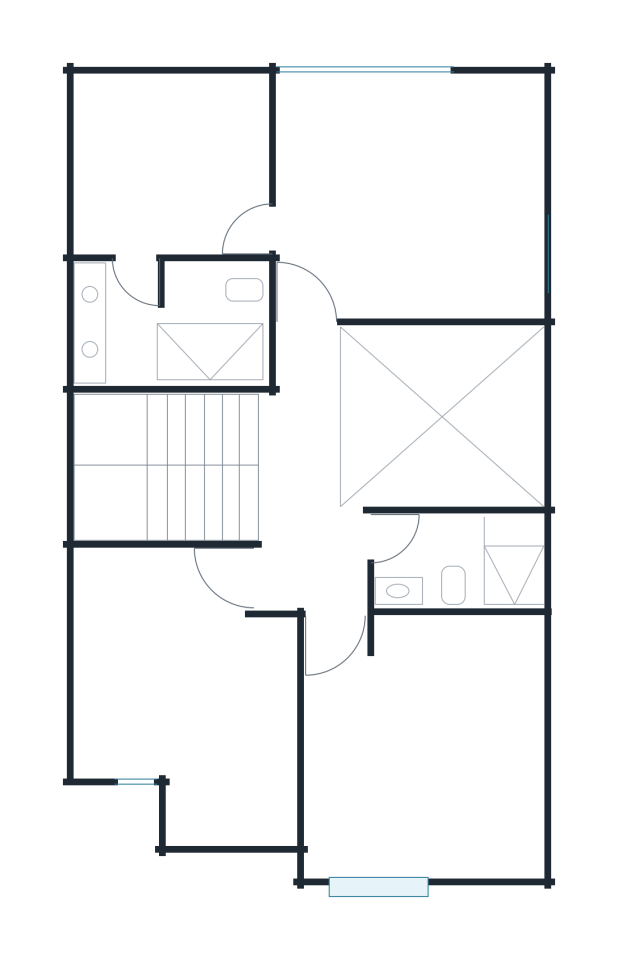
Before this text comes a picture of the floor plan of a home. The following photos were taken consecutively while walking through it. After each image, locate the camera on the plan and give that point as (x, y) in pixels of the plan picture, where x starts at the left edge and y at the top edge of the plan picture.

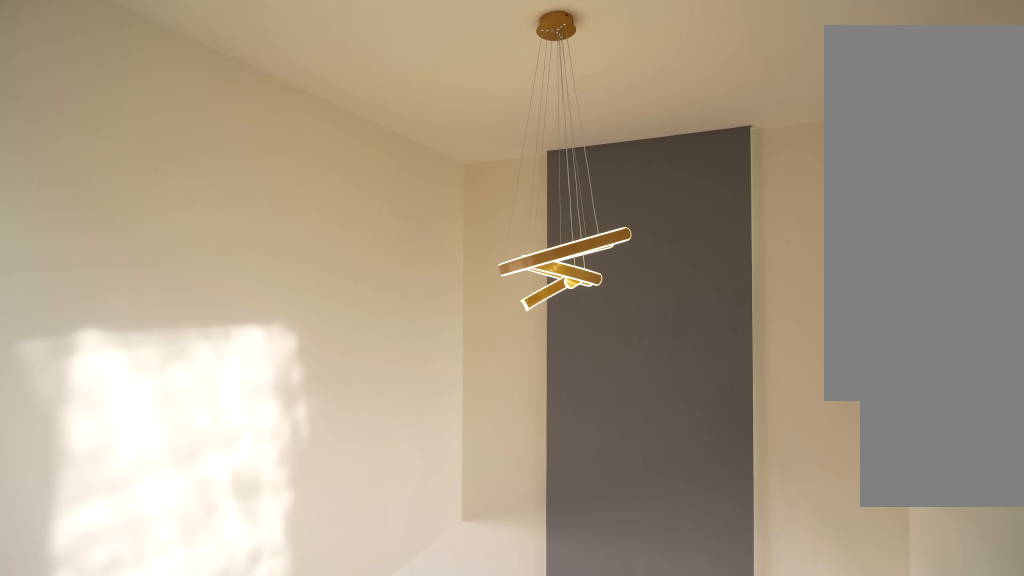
(310, 425)
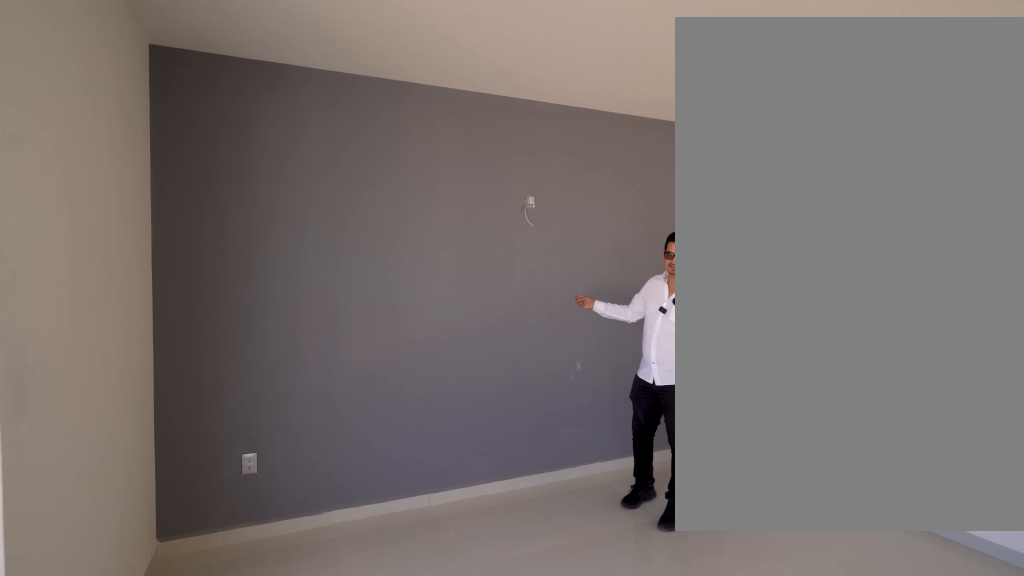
(344, 196)
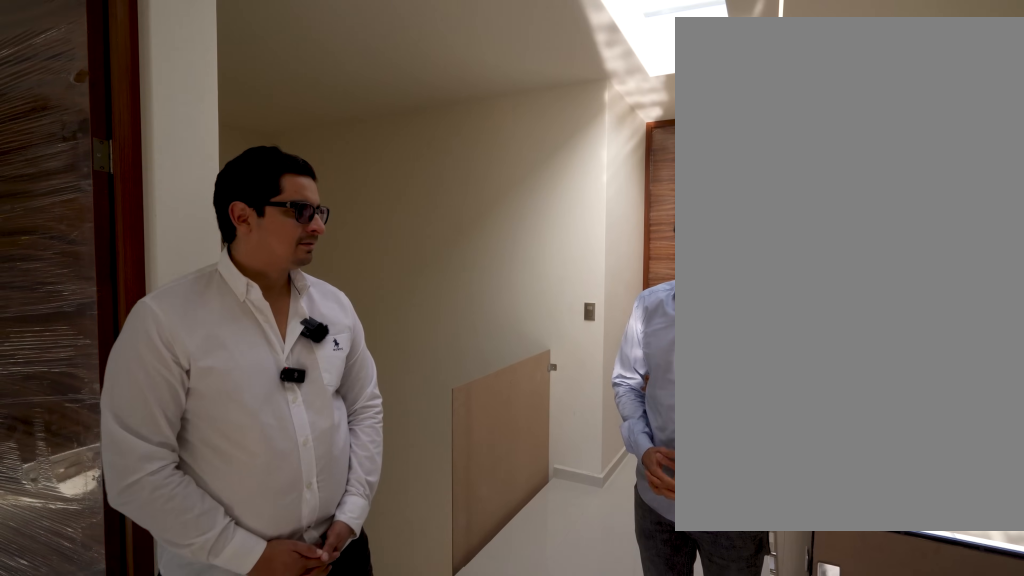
(335, 633)
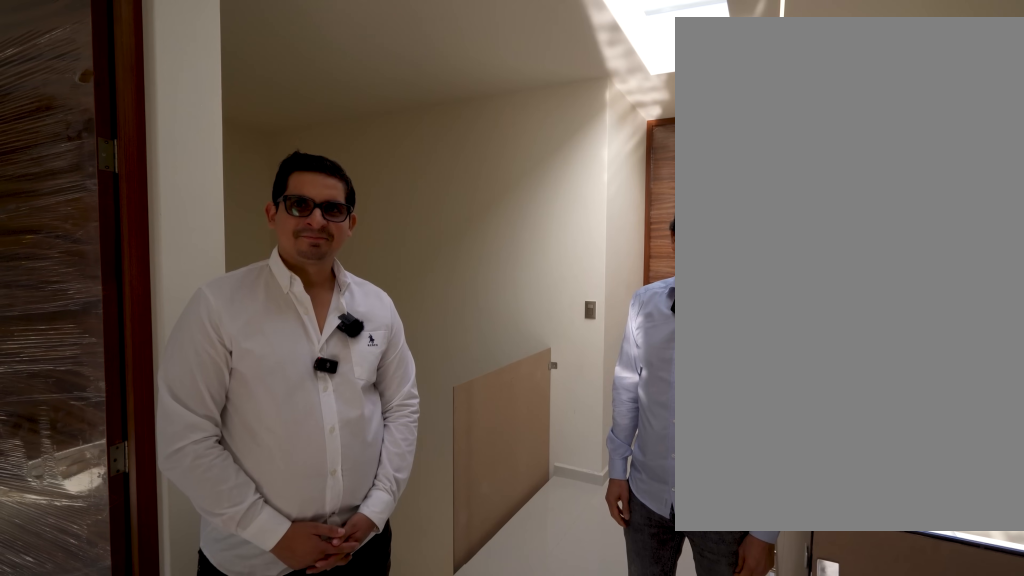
(335, 633)
